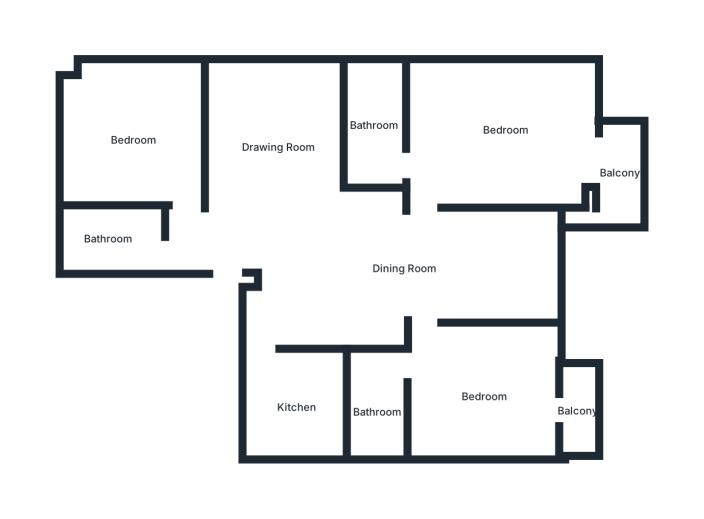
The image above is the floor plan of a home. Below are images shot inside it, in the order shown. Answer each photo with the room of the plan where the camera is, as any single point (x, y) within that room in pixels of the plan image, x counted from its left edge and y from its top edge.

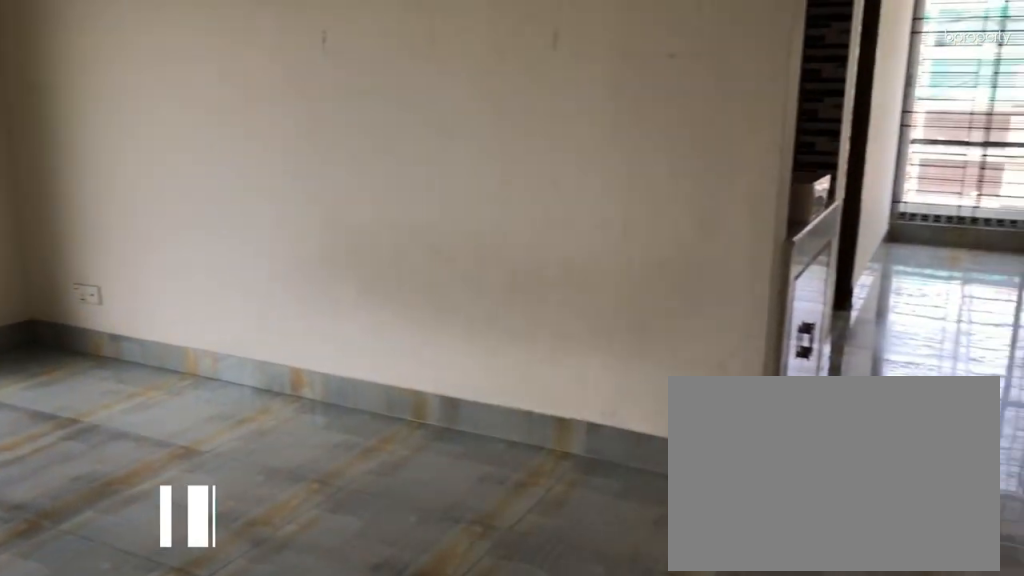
(278, 148)
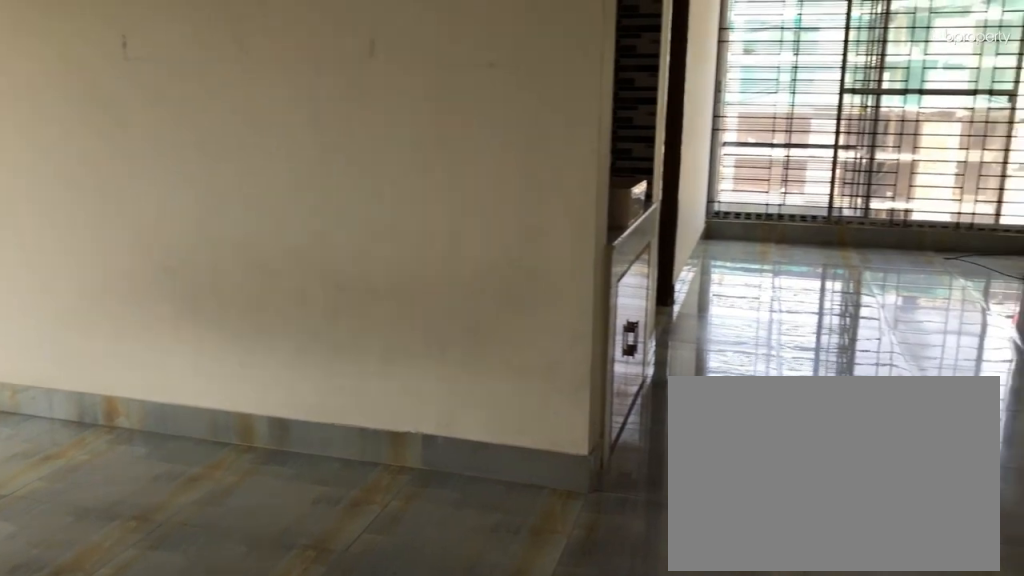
(278, 148)
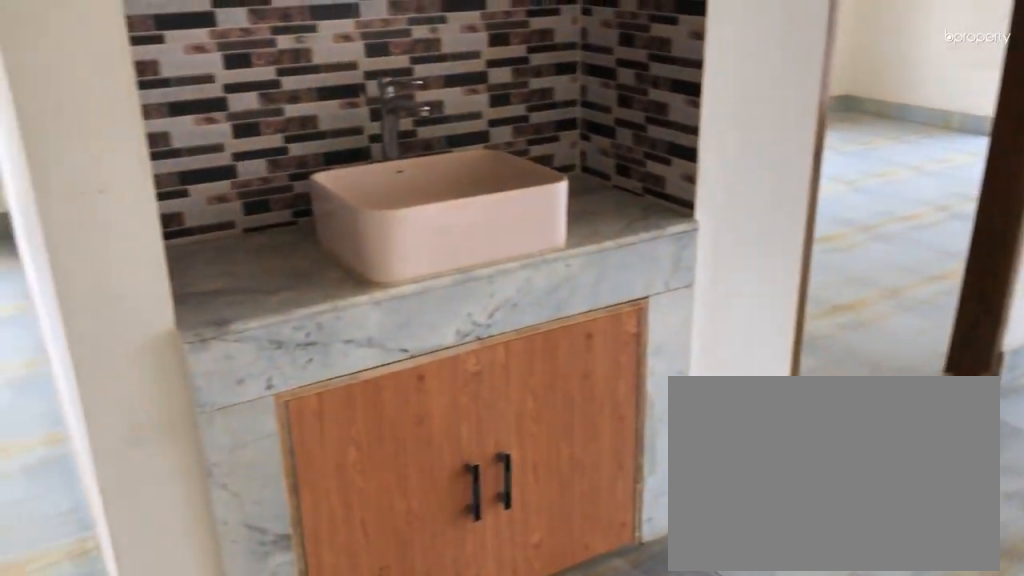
(405, 269)
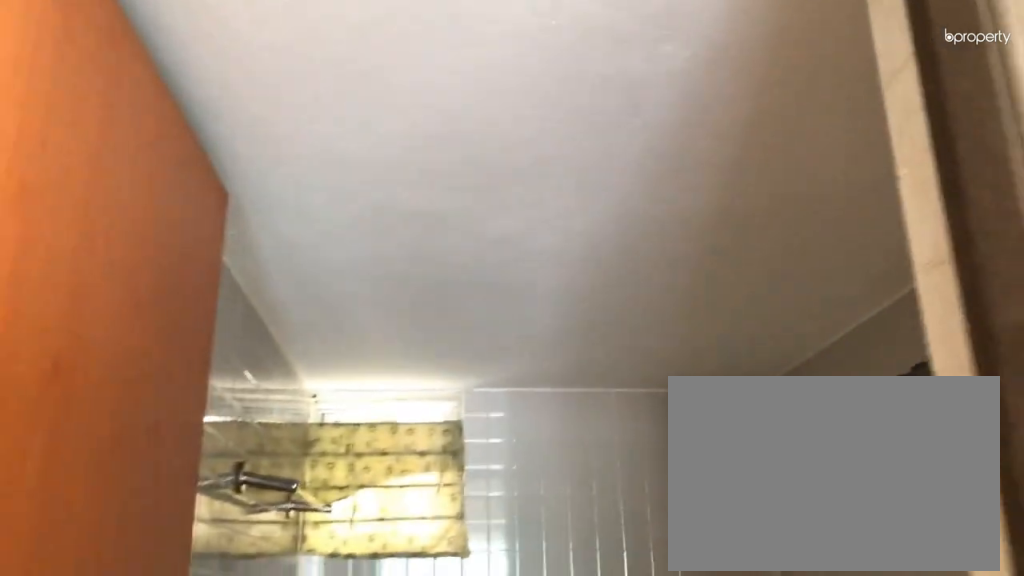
(108, 238)
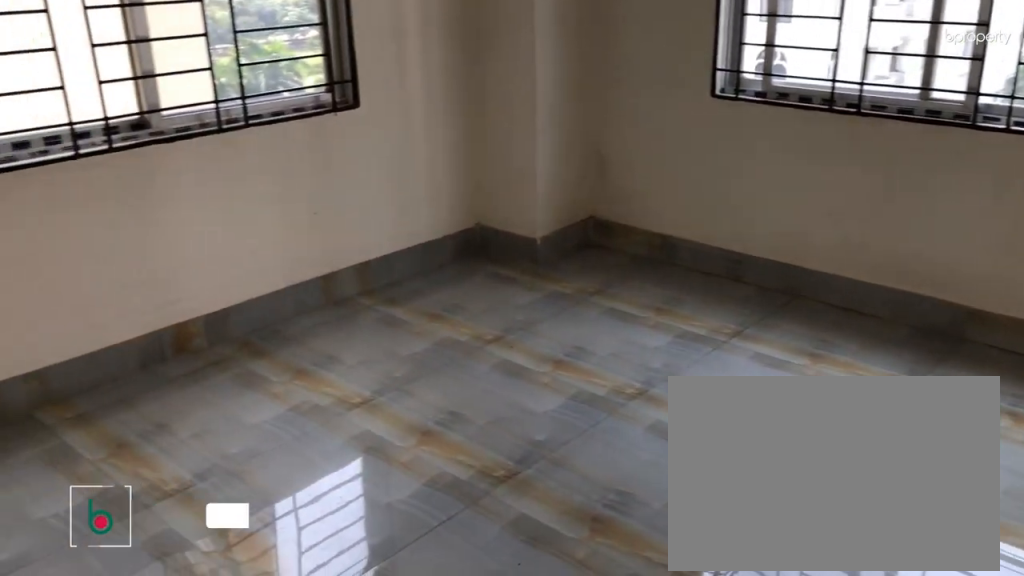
(136, 140)
